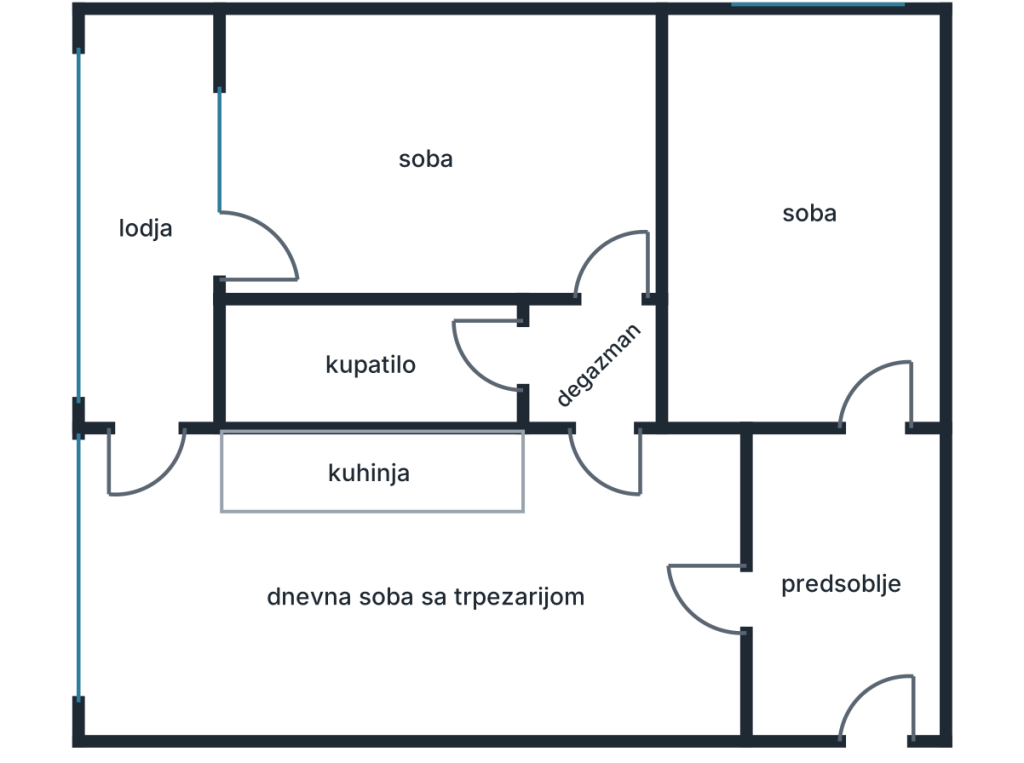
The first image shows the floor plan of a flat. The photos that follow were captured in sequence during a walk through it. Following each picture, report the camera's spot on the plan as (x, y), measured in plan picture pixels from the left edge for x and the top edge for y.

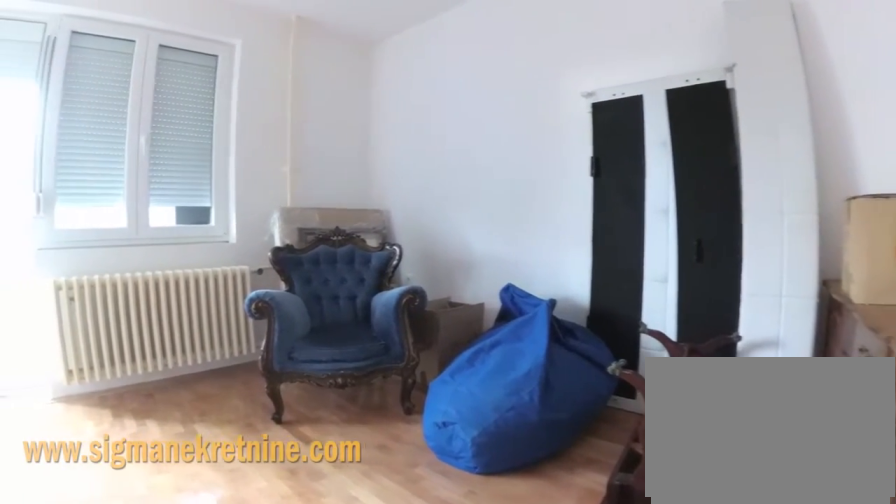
(601, 245)
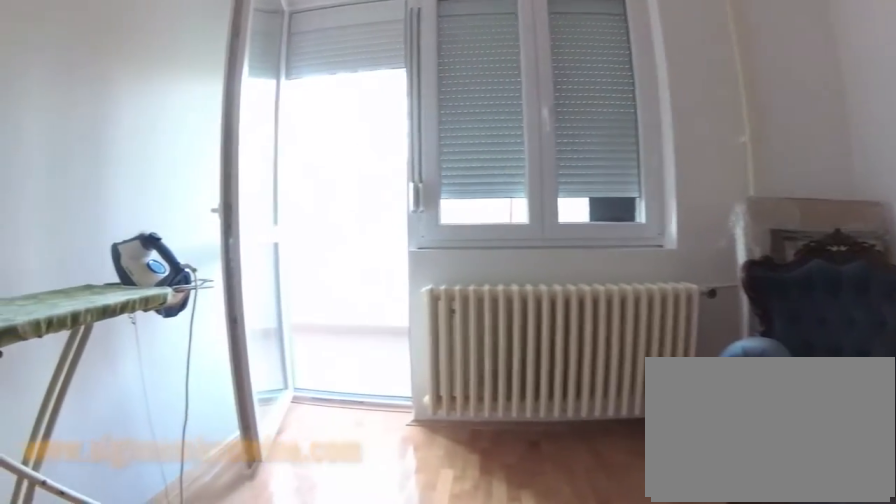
(526, 226)
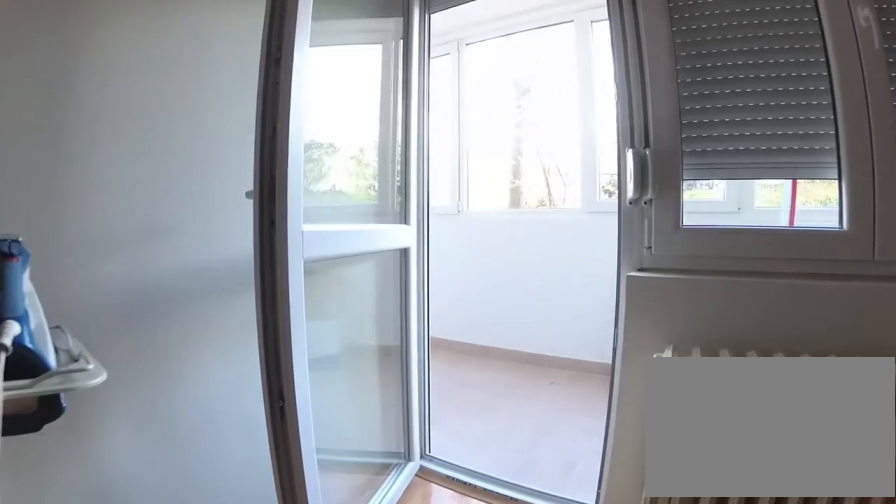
(405, 231)
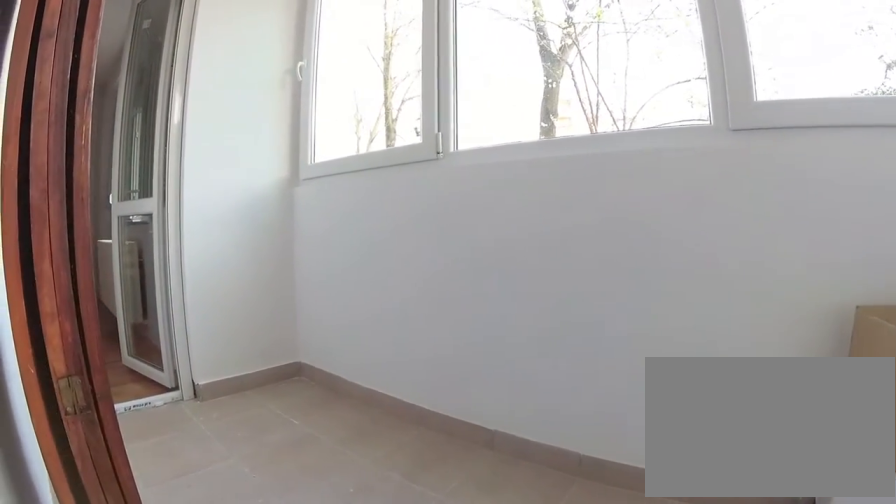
(208, 226)
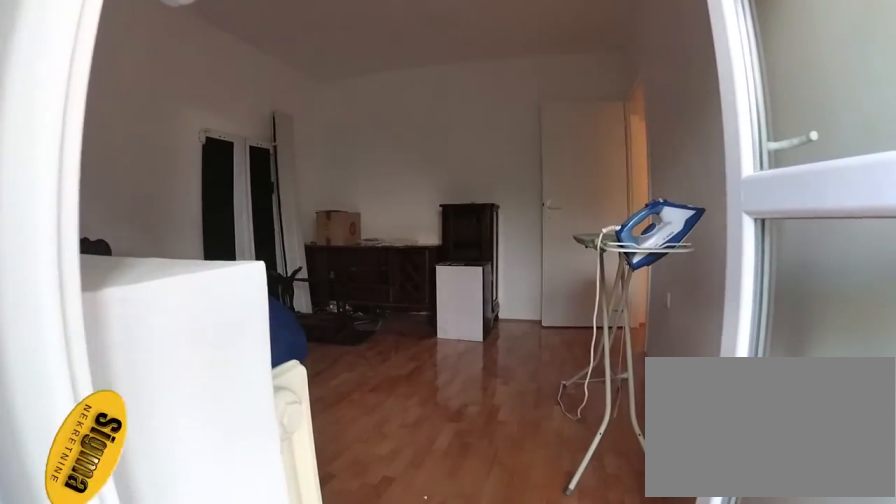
(172, 251)
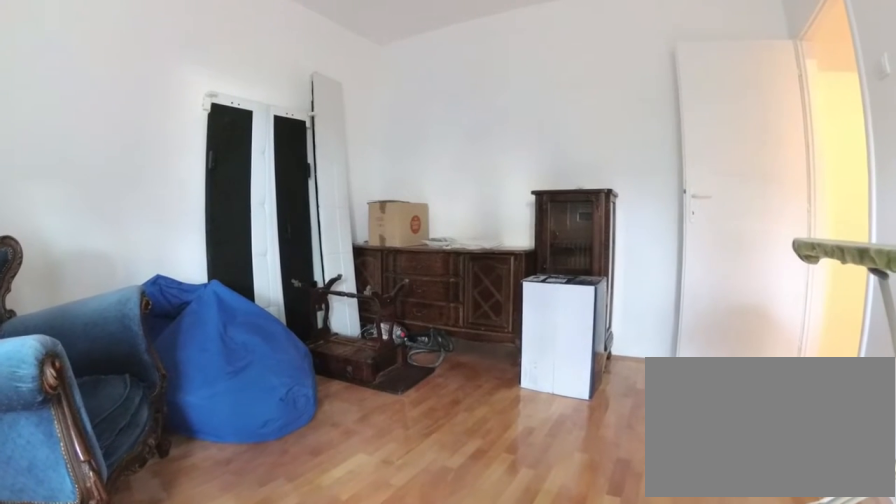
(284, 252)
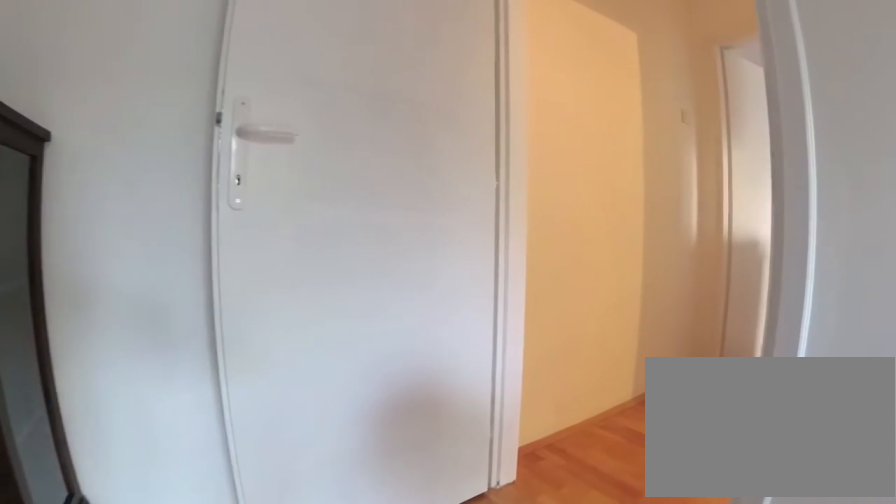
(469, 250)
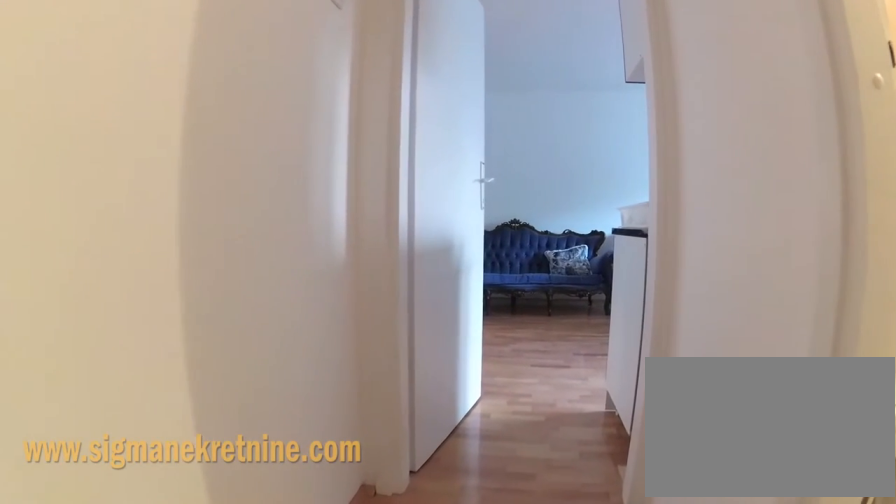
(609, 292)
